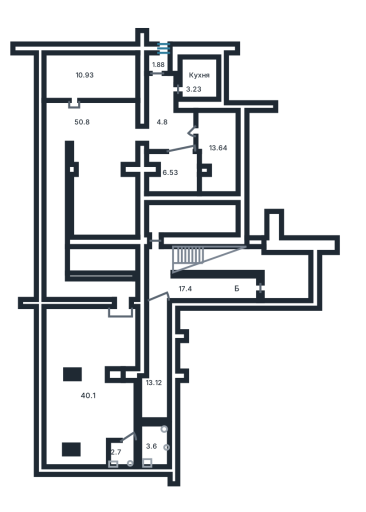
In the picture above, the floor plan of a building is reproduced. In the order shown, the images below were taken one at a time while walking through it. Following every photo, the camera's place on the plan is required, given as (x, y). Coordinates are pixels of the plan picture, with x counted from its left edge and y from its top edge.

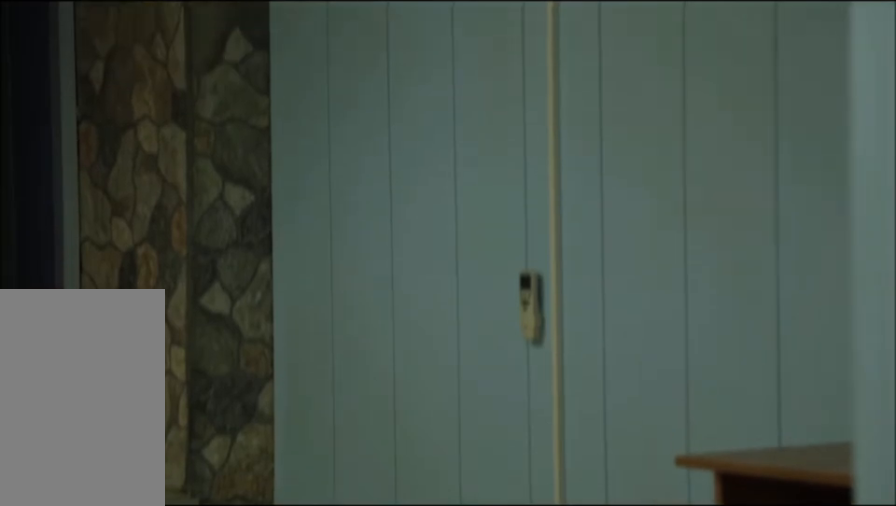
(114, 333)
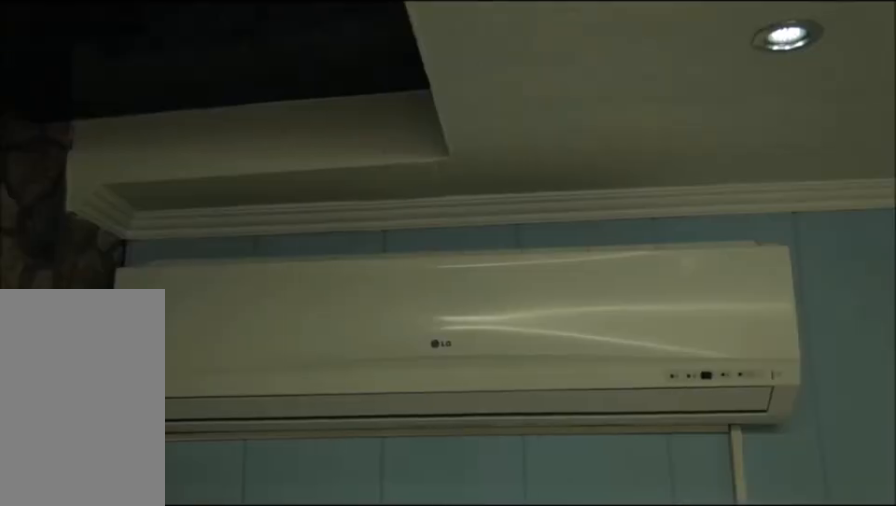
(117, 329)
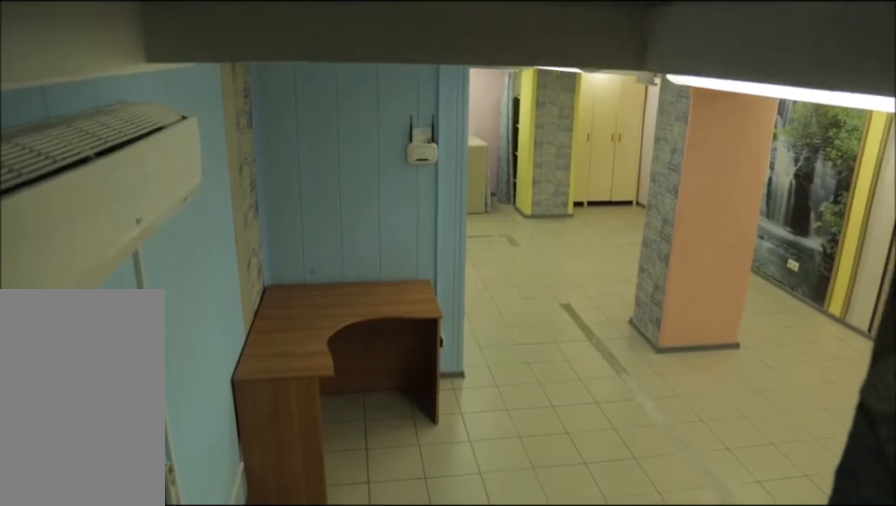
(126, 312)
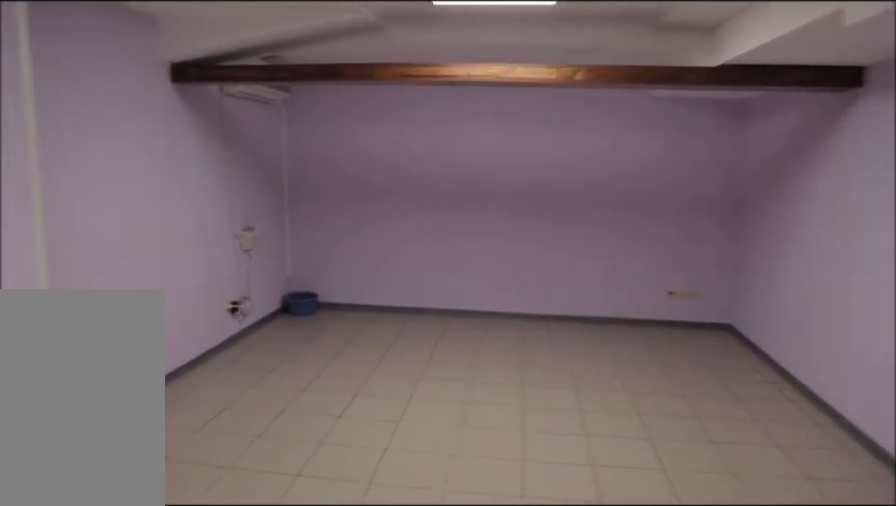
(103, 135)
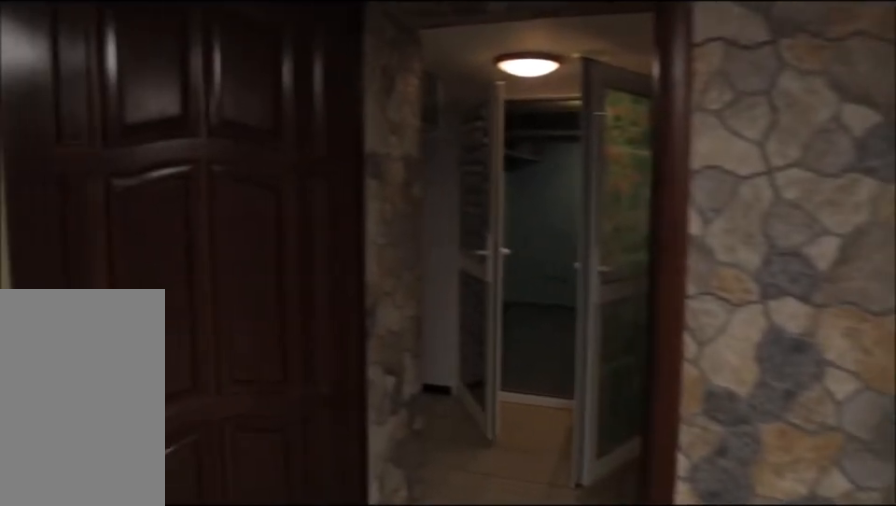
(100, 152)
